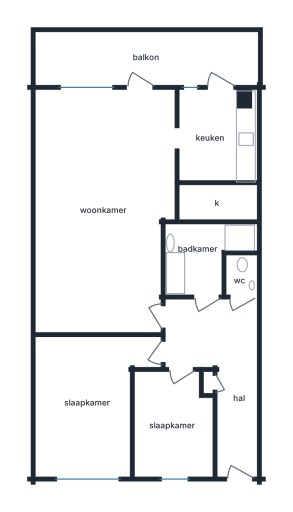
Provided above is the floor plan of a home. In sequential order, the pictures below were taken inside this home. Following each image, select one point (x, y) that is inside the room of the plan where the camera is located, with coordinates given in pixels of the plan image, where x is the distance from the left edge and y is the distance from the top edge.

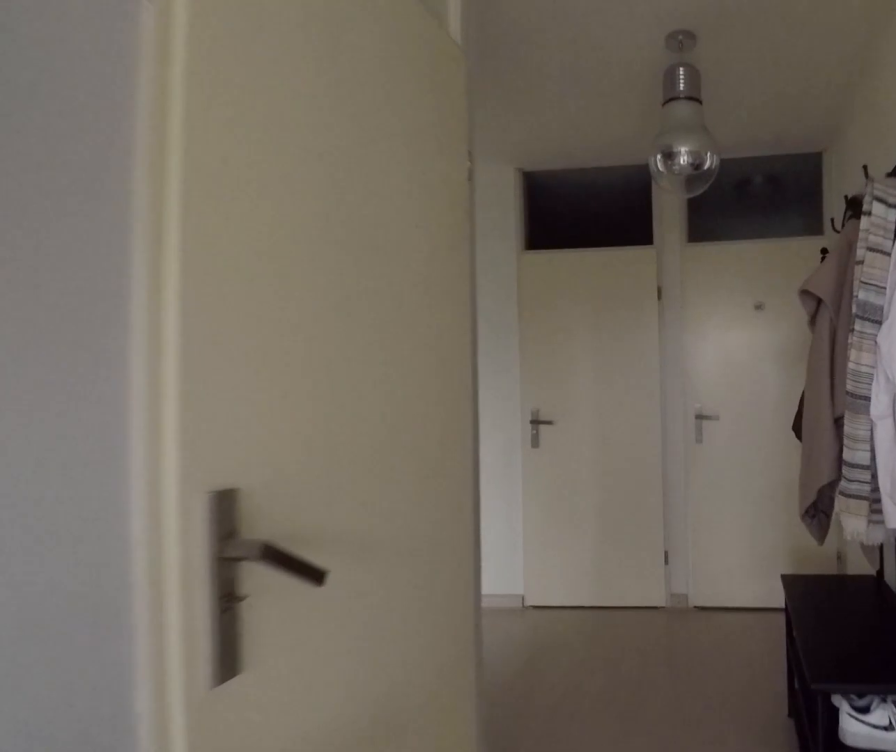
(219, 367)
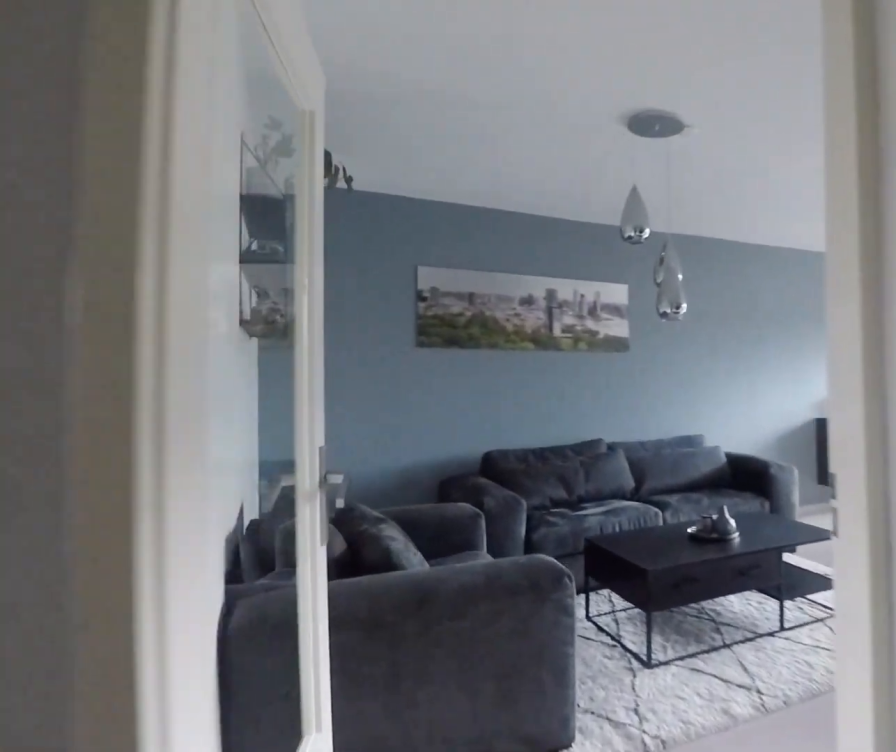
(219, 367)
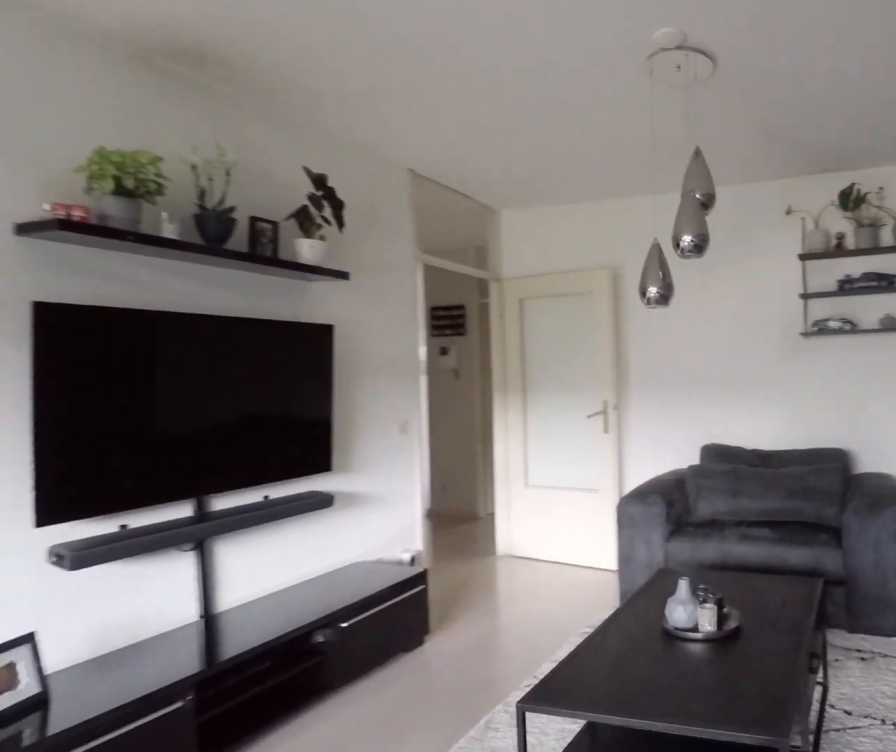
(103, 207)
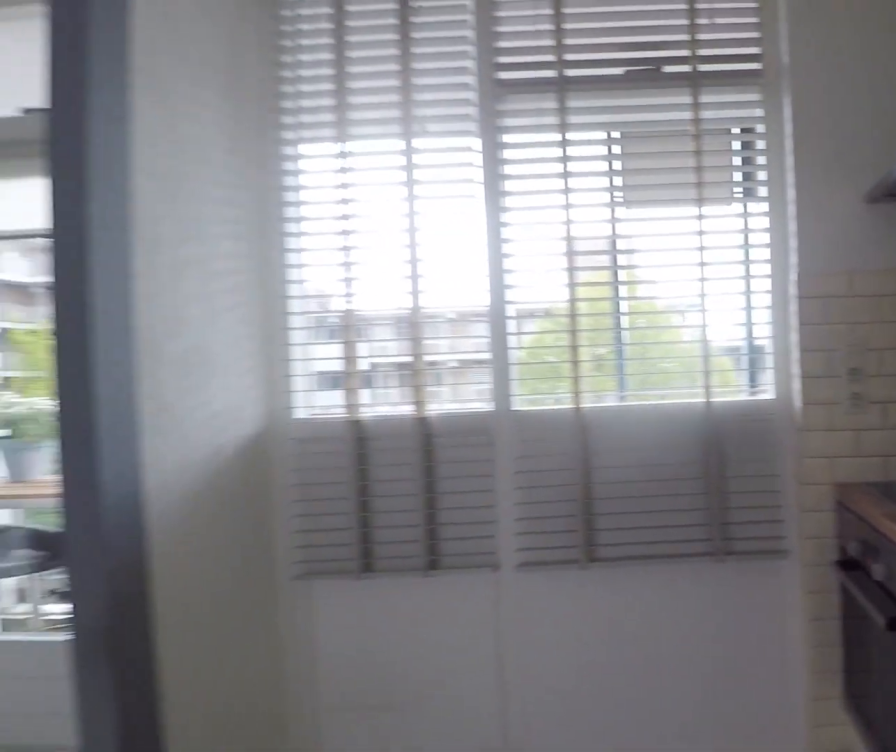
(215, 136)
